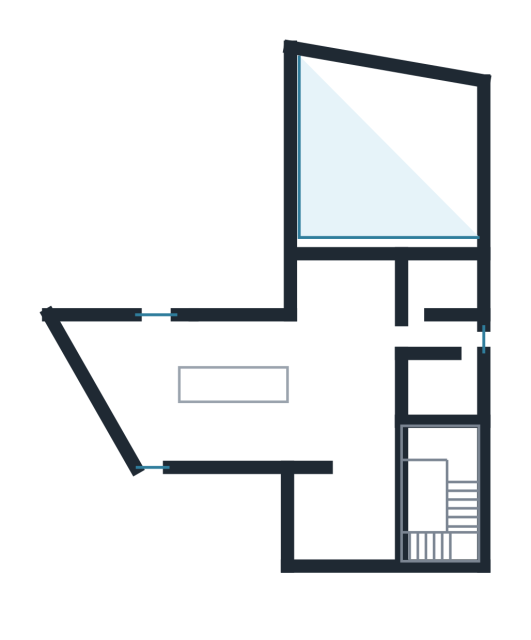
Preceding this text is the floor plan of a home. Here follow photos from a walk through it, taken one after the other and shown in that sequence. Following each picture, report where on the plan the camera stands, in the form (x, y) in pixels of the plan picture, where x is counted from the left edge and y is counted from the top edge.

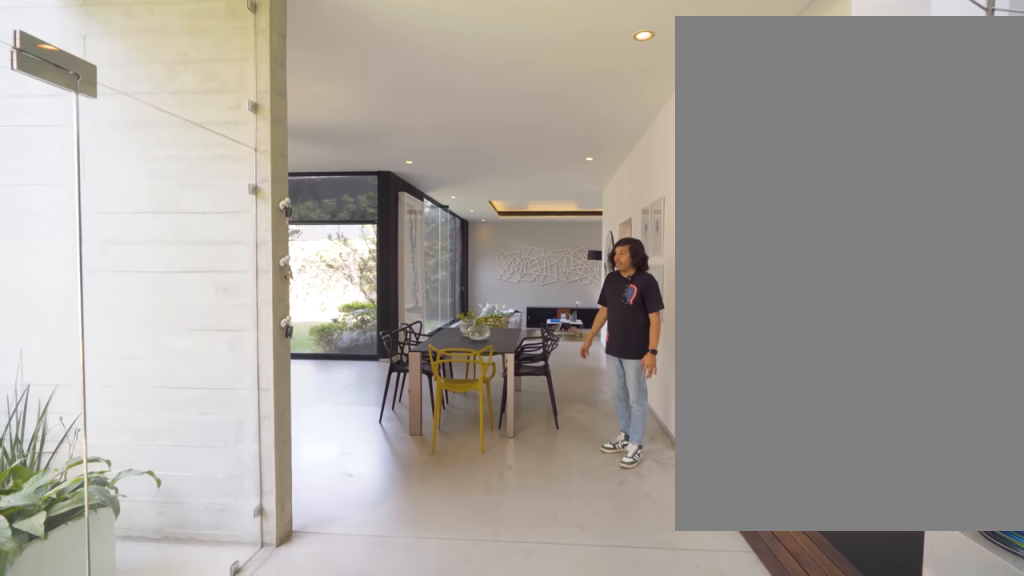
(370, 508)
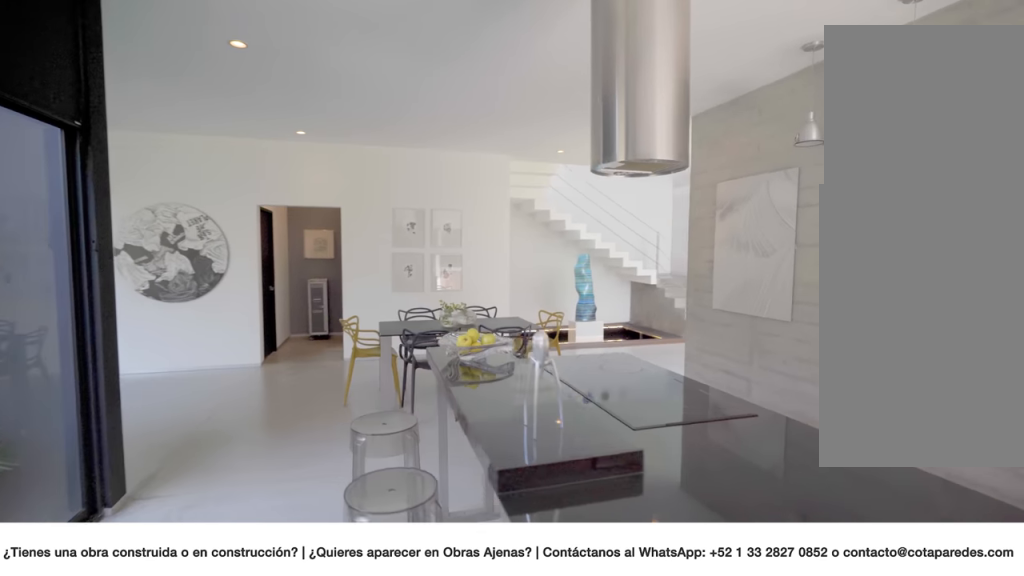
(156, 386)
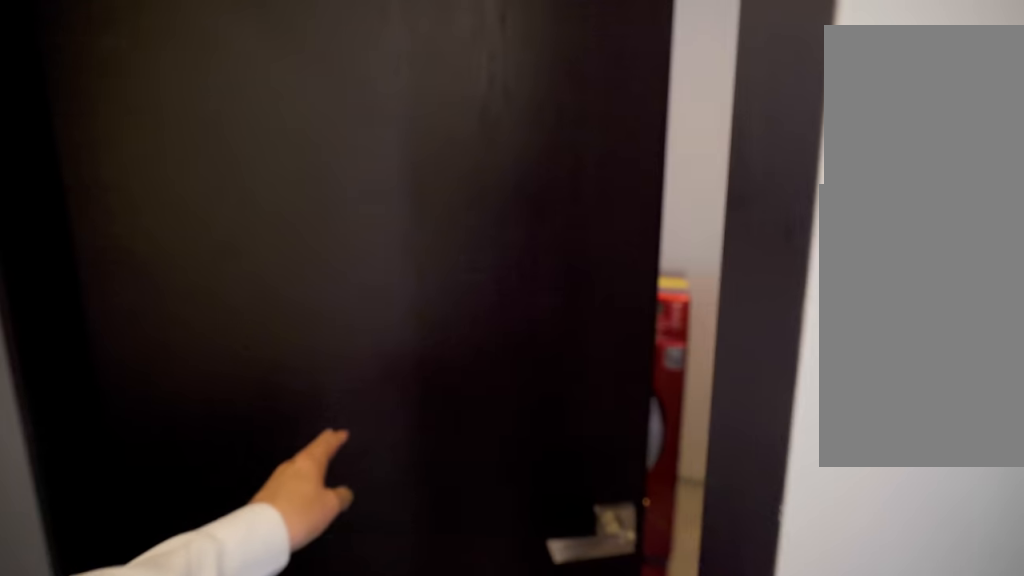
(449, 334)
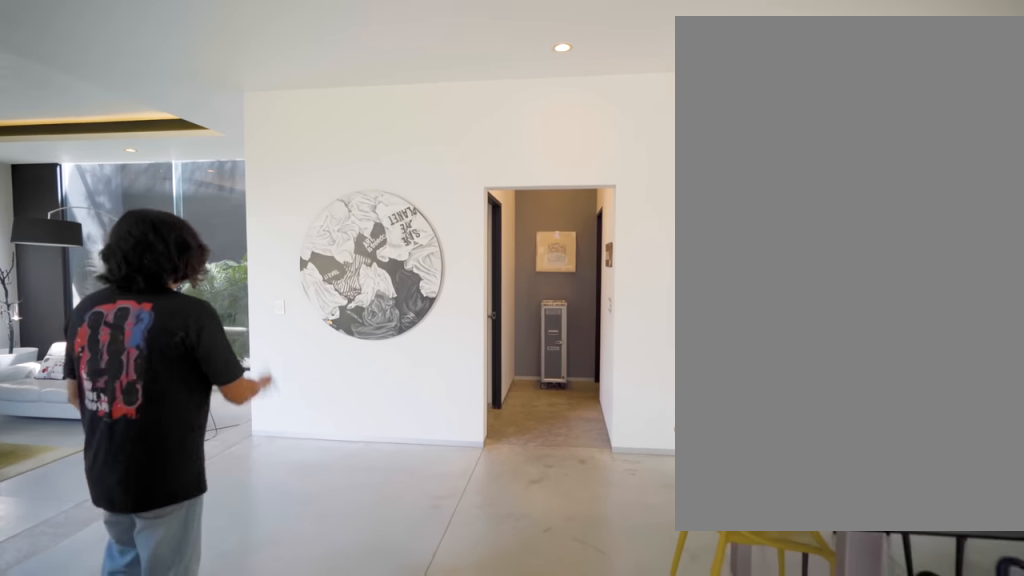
(363, 334)
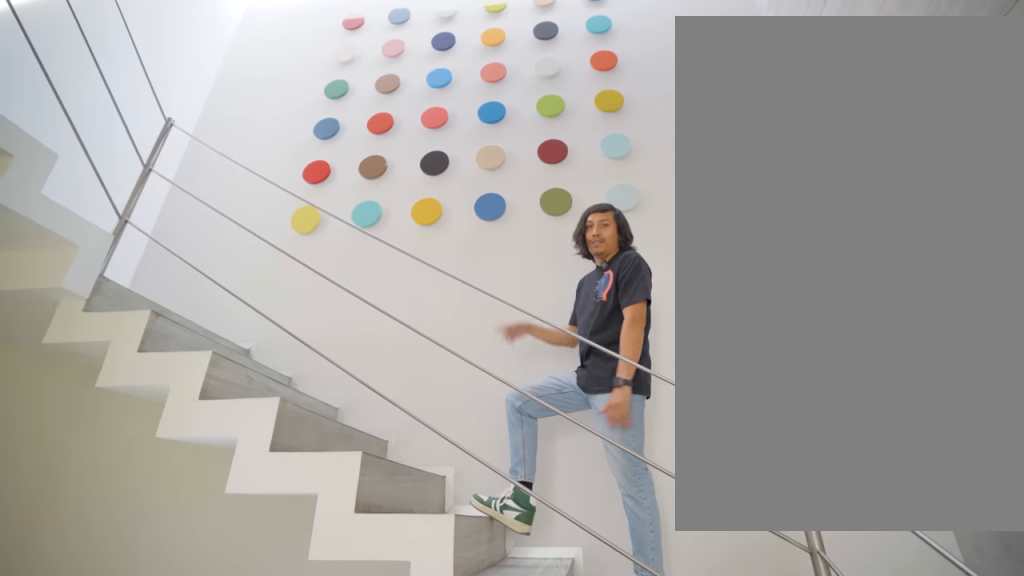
(375, 493)
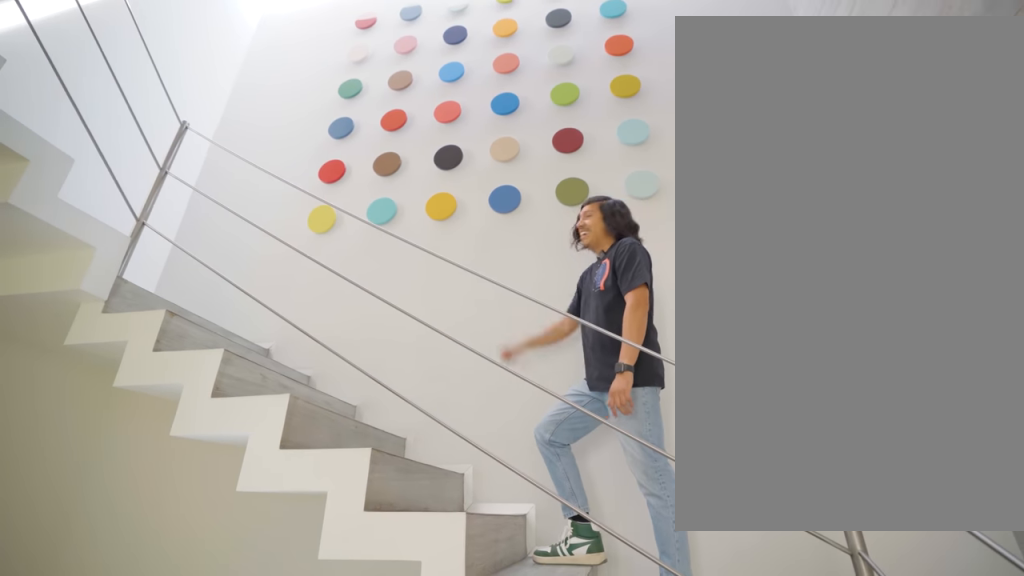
(375, 494)
